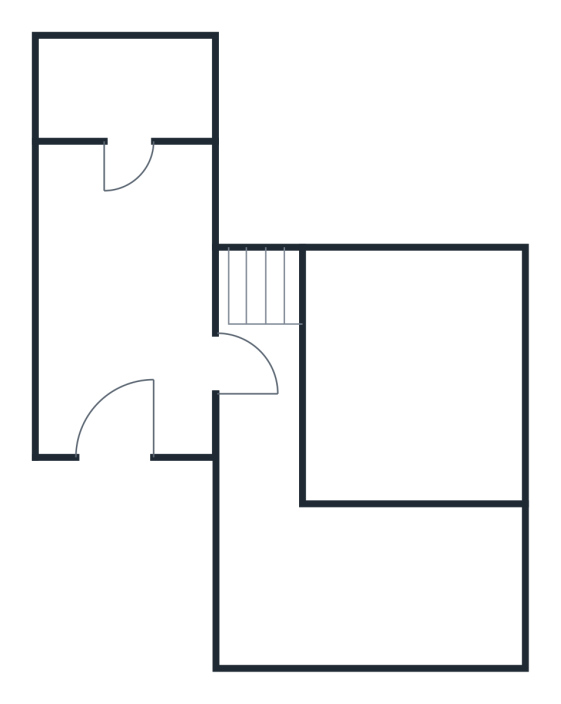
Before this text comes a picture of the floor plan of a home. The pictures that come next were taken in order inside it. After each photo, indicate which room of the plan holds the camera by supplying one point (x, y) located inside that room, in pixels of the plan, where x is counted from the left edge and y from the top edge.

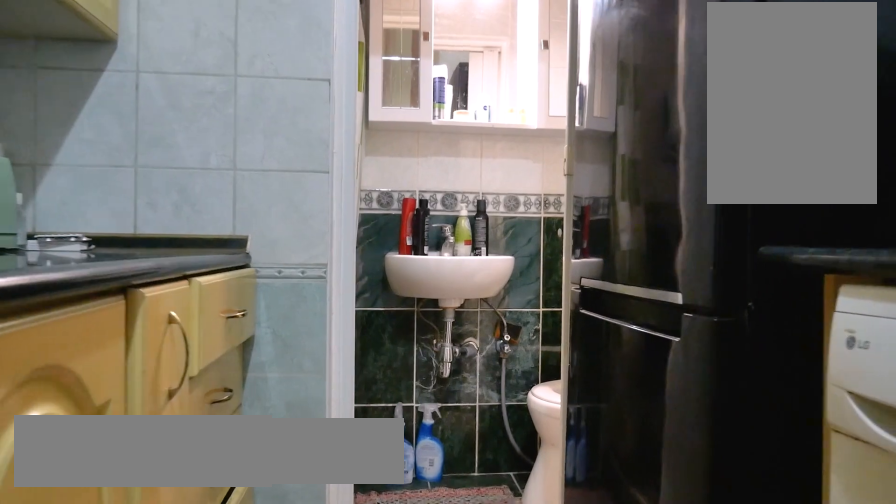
(127, 333)
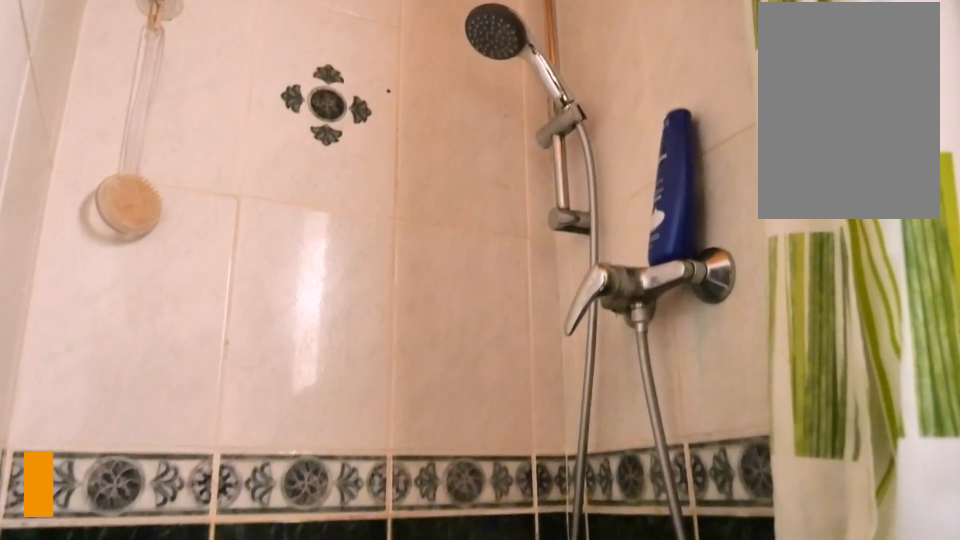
(127, 99)
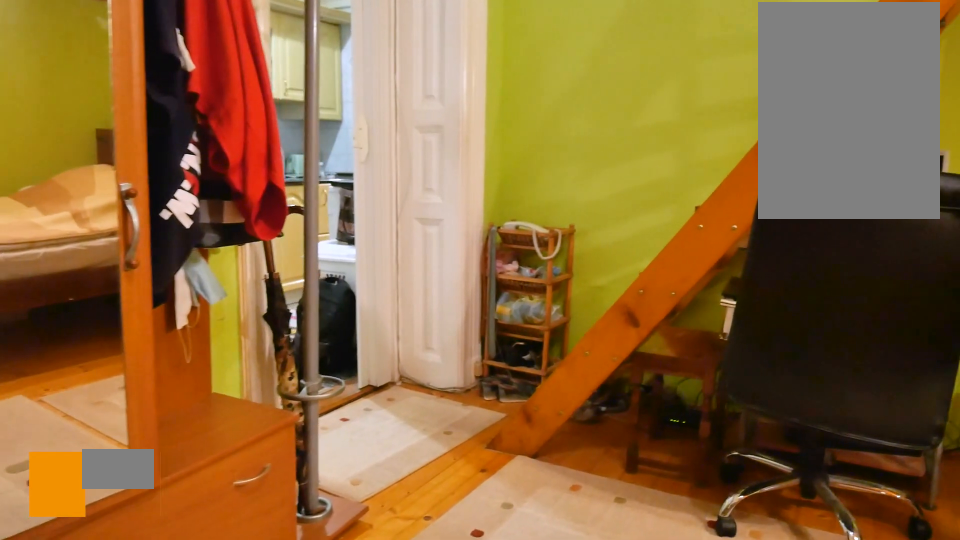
(369, 450)
